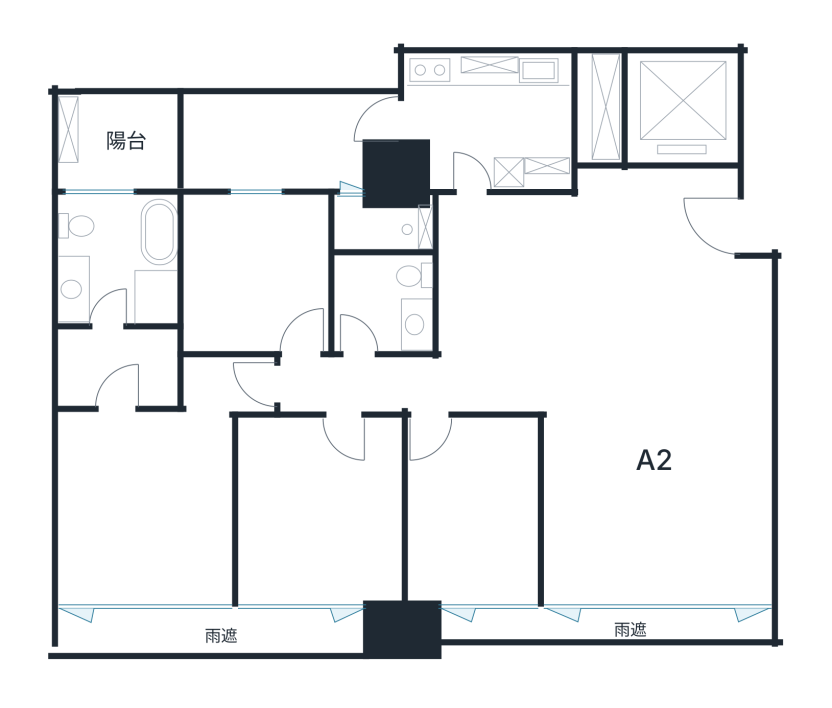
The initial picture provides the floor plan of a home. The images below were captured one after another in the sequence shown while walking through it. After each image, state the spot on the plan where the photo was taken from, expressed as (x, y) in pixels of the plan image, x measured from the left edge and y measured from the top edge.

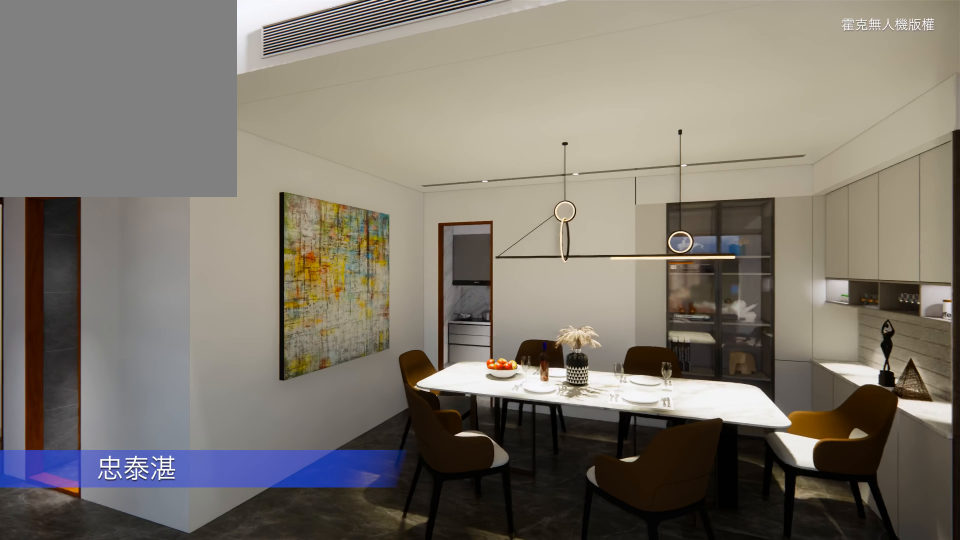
(551, 514)
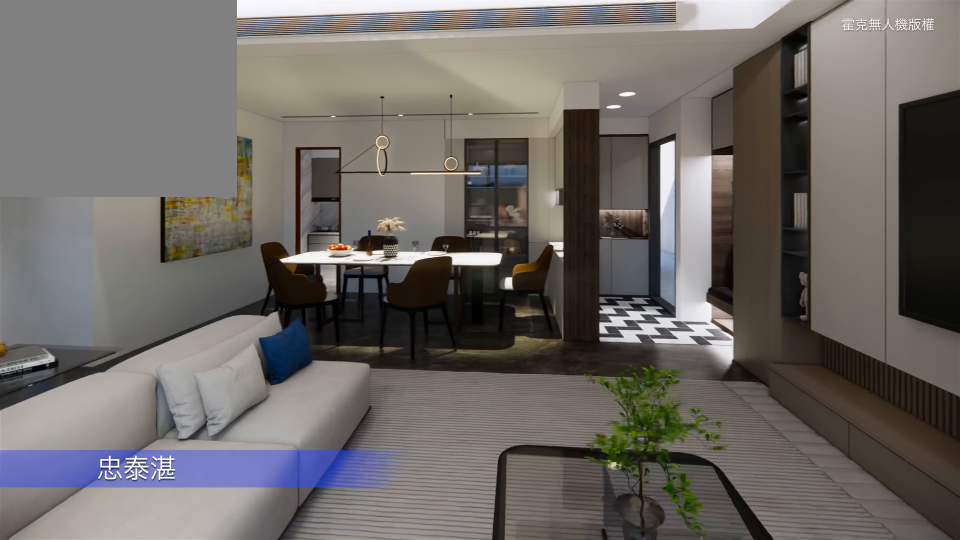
(623, 510)
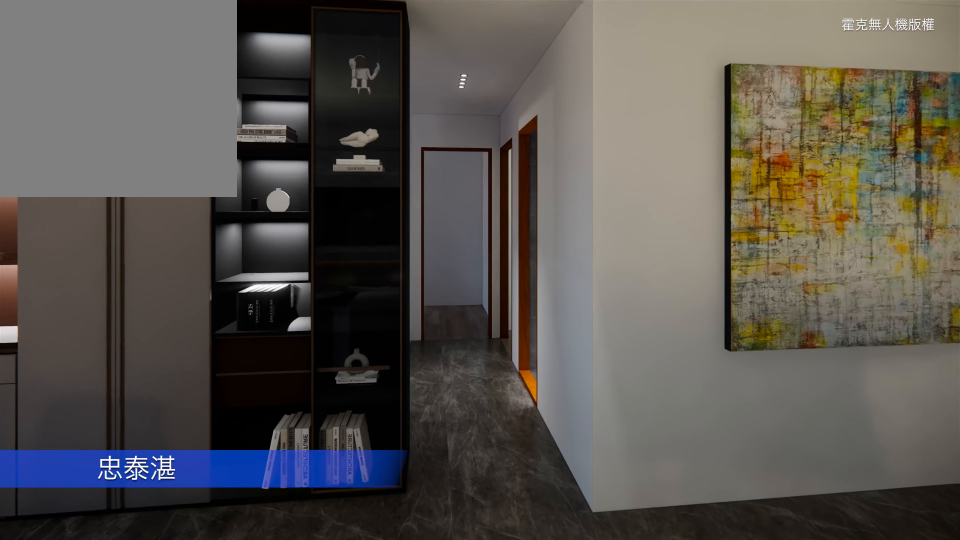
(507, 365)
